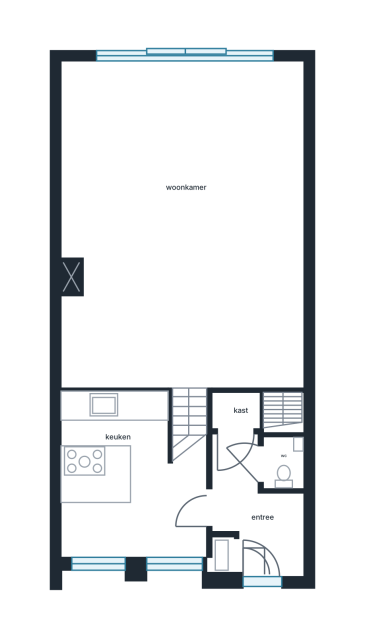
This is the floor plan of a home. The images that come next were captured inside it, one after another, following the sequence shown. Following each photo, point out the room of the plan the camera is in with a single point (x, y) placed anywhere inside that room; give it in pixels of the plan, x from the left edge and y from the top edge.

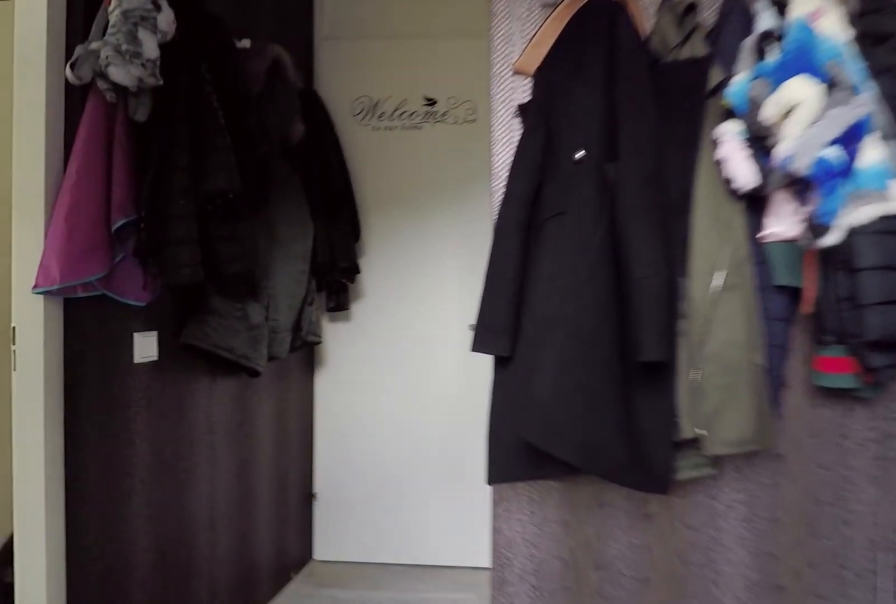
(255, 511)
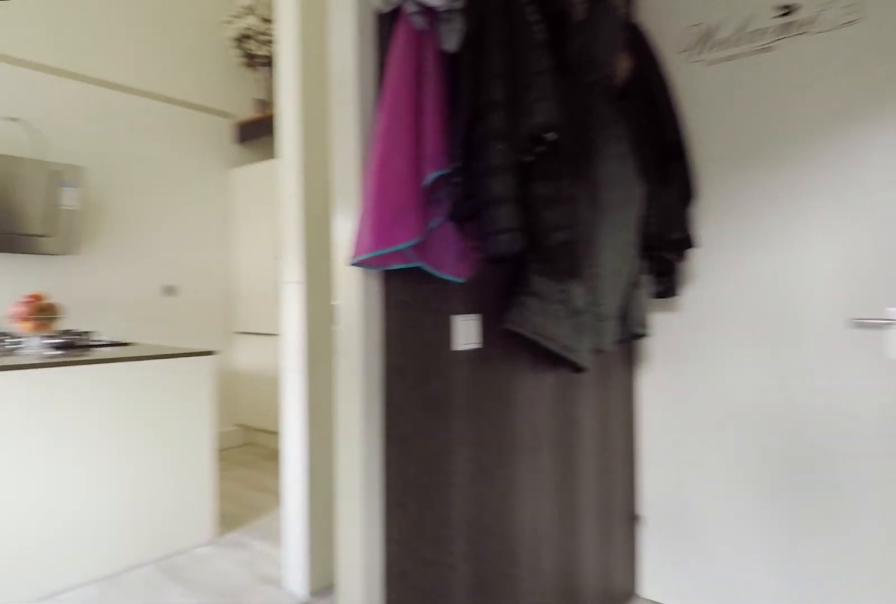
(255, 511)
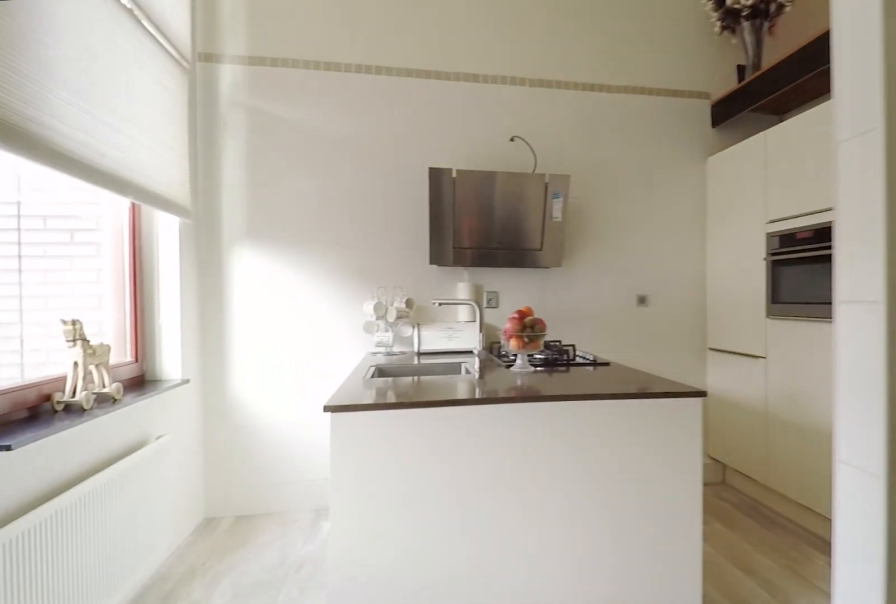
(128, 479)
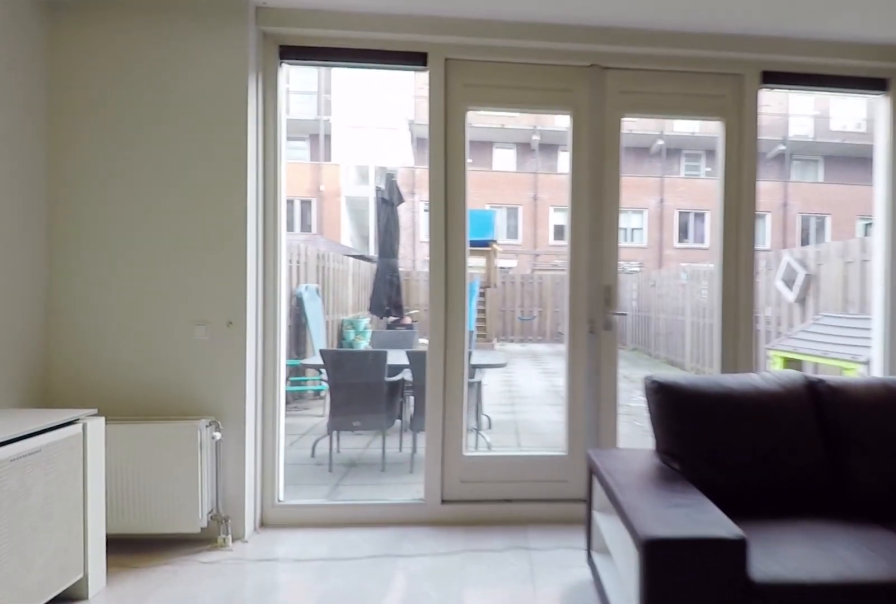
(178, 204)
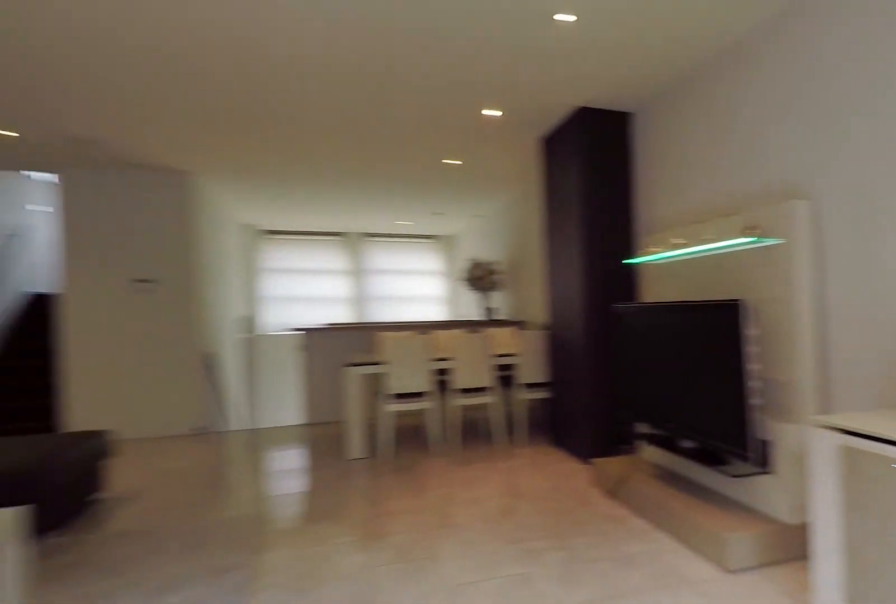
(178, 204)
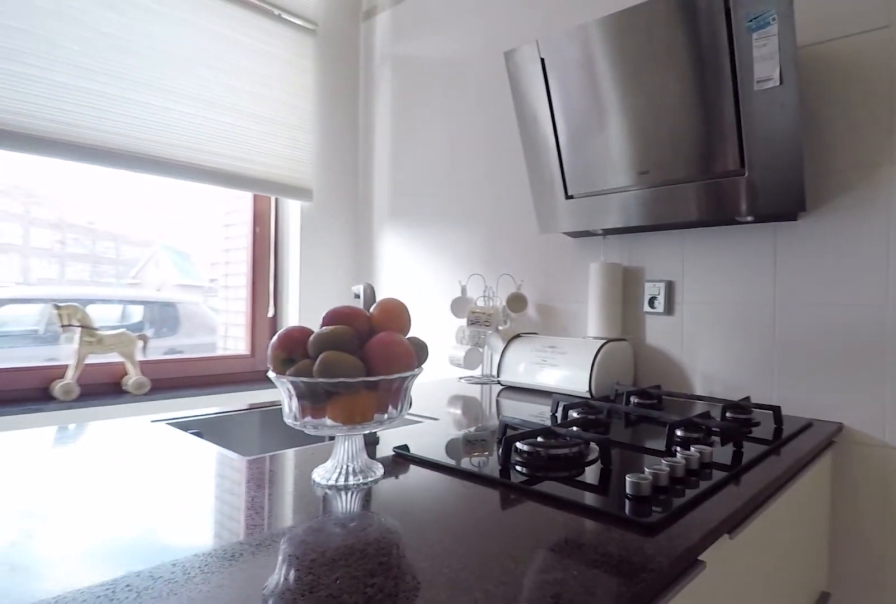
(129, 479)
